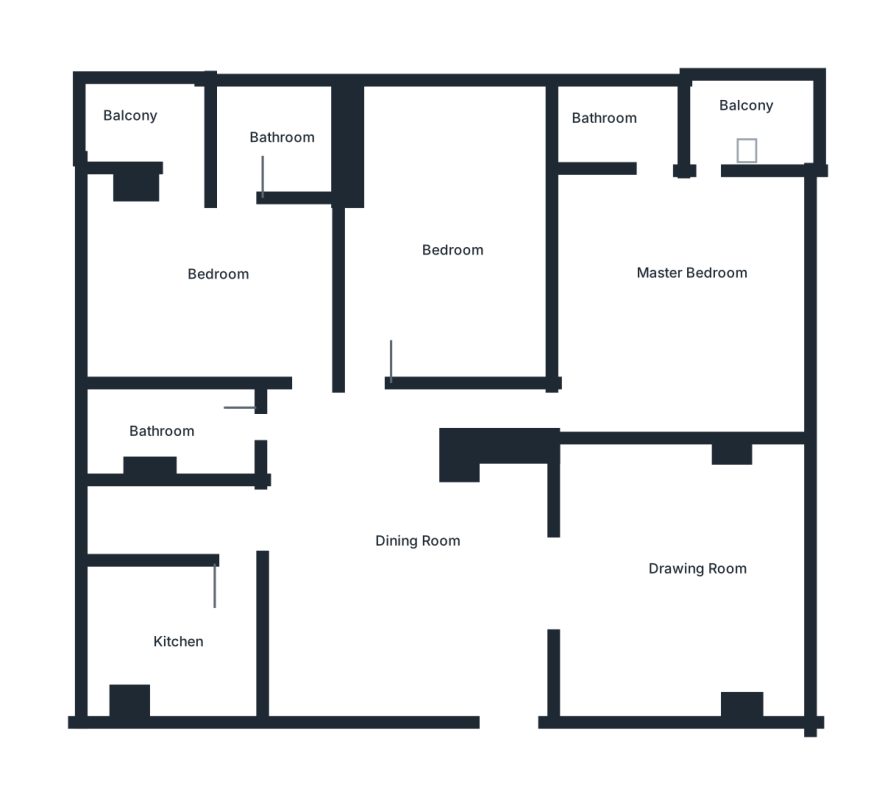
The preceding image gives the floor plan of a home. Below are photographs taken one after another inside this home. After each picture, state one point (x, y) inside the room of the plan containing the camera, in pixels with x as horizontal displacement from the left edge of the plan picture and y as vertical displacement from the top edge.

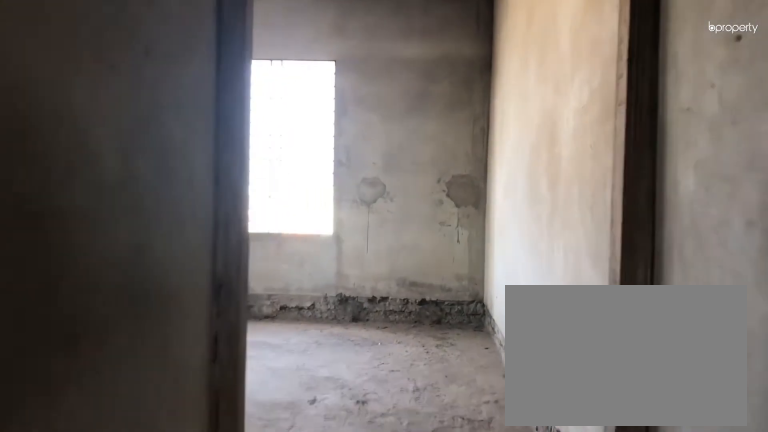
(590, 392)
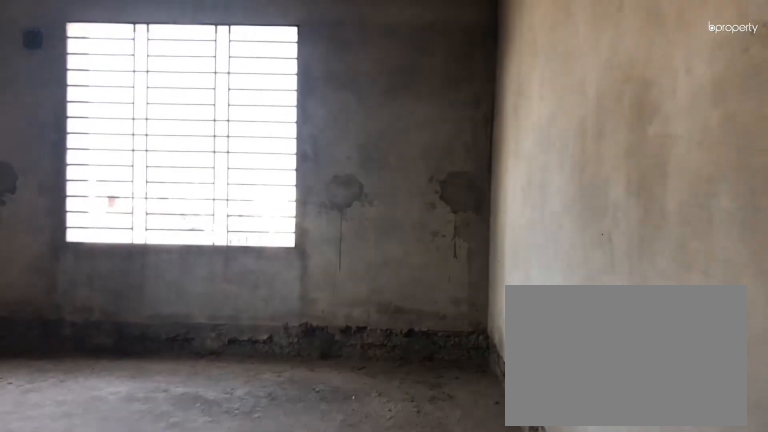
(590, 392)
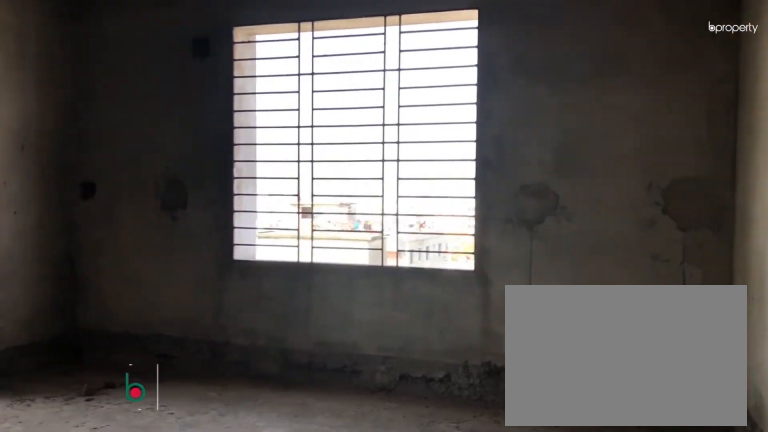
(692, 279)
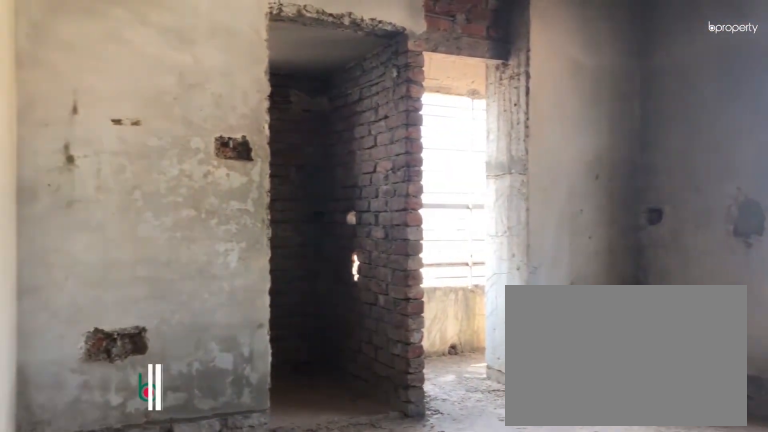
(692, 279)
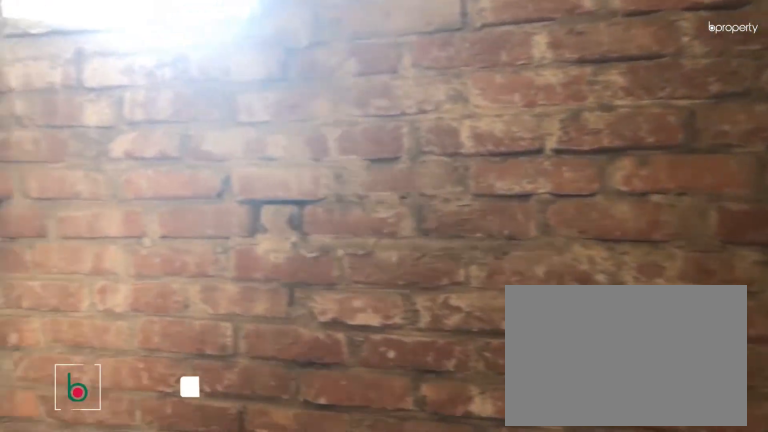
(621, 123)
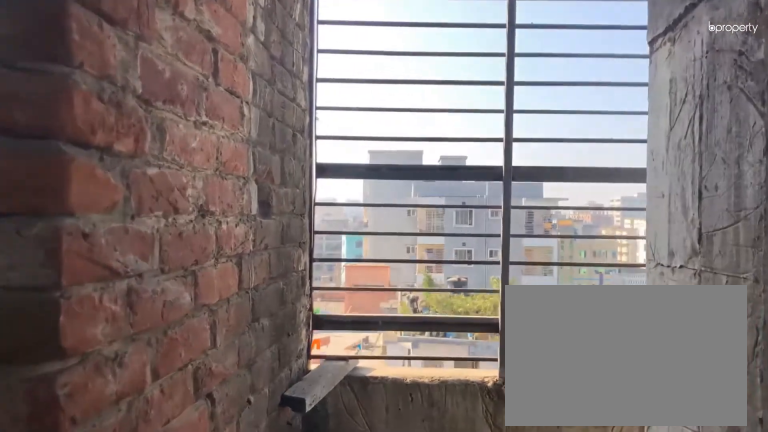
(701, 182)
